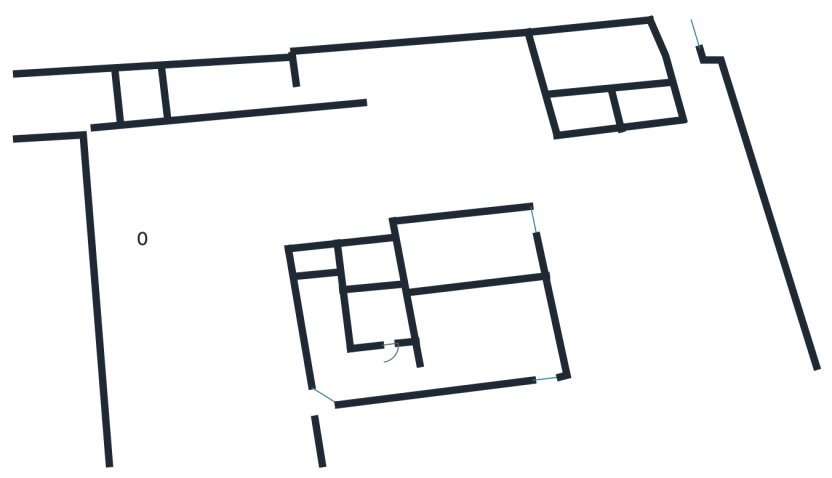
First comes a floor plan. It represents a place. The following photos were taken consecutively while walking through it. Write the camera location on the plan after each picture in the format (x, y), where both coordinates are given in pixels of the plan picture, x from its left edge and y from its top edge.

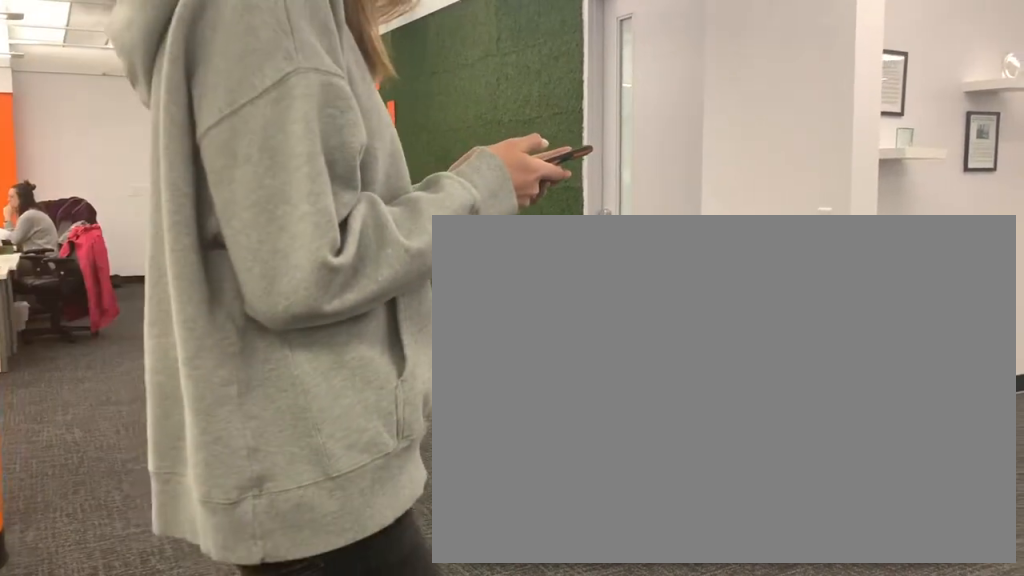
(694, 404)
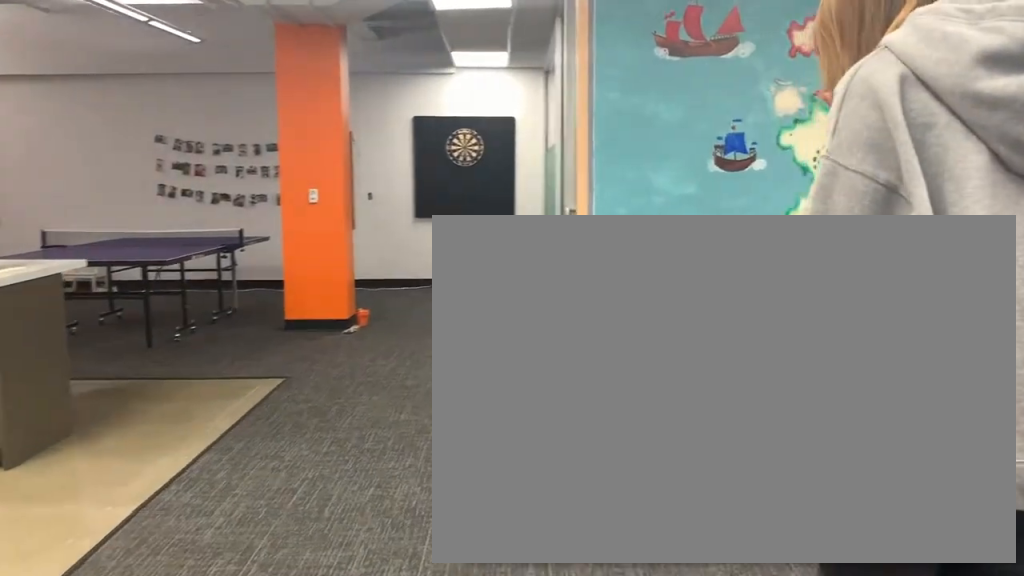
(544, 148)
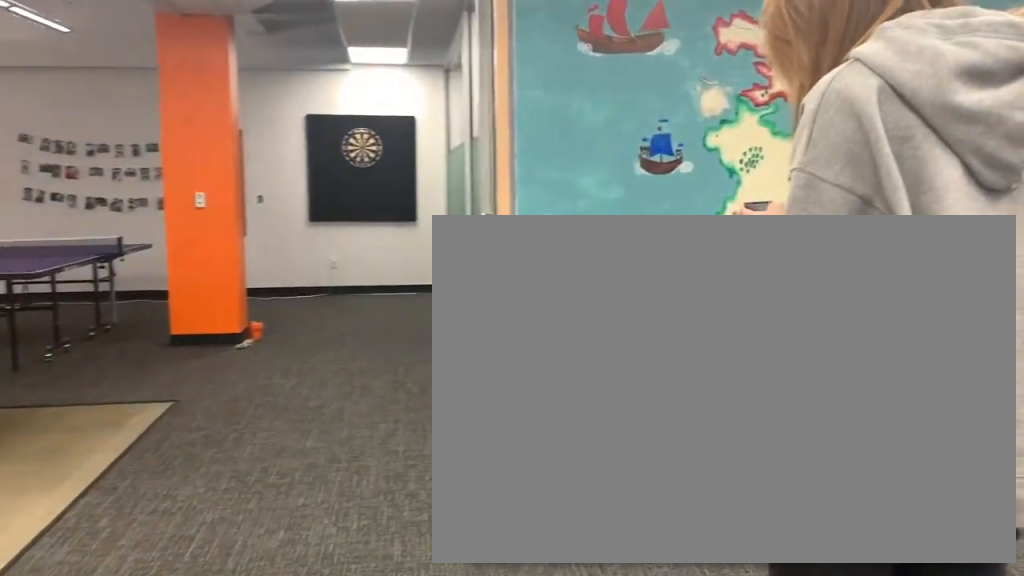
(542, 147)
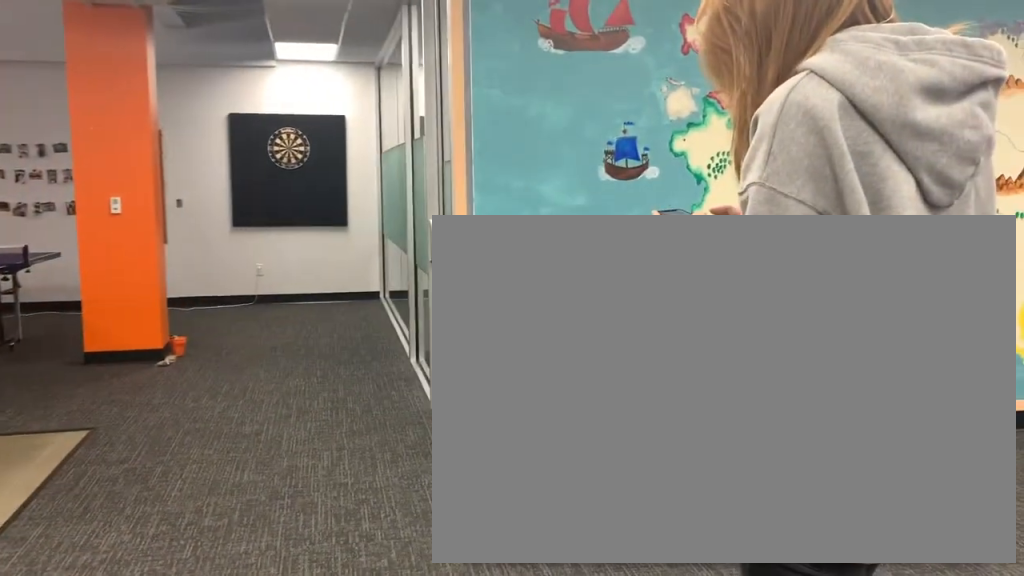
(533, 144)
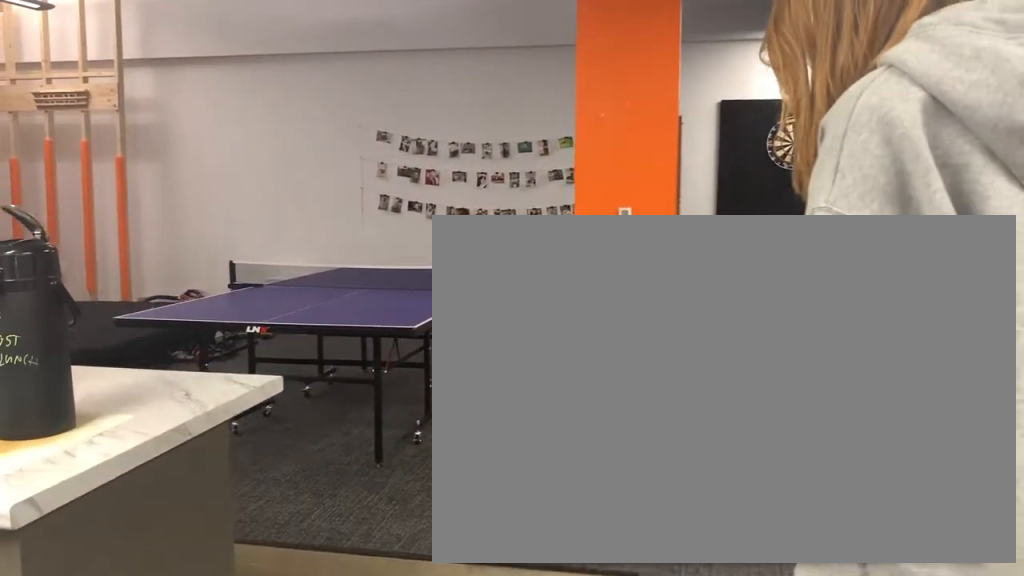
(521, 143)
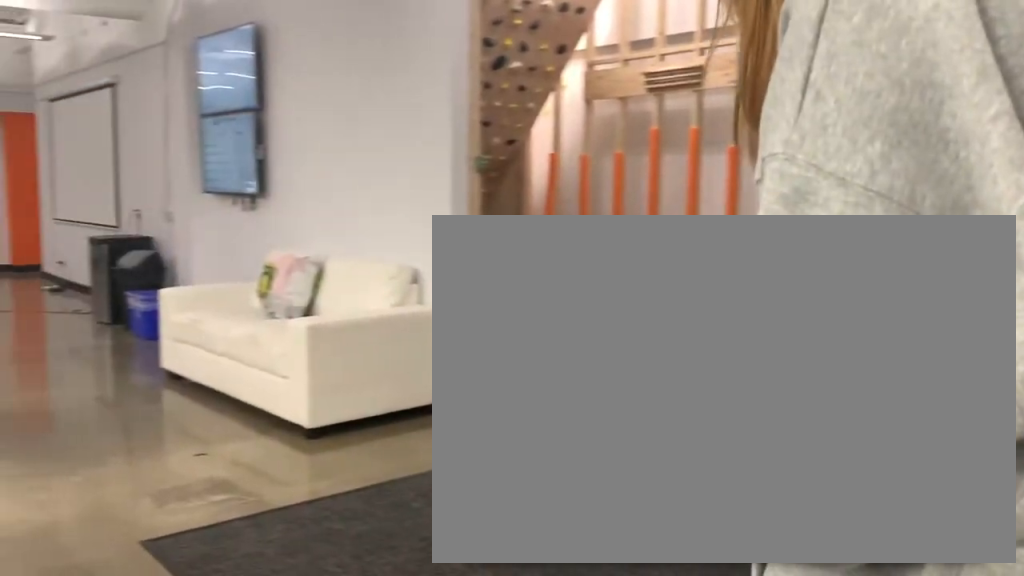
(517, 138)
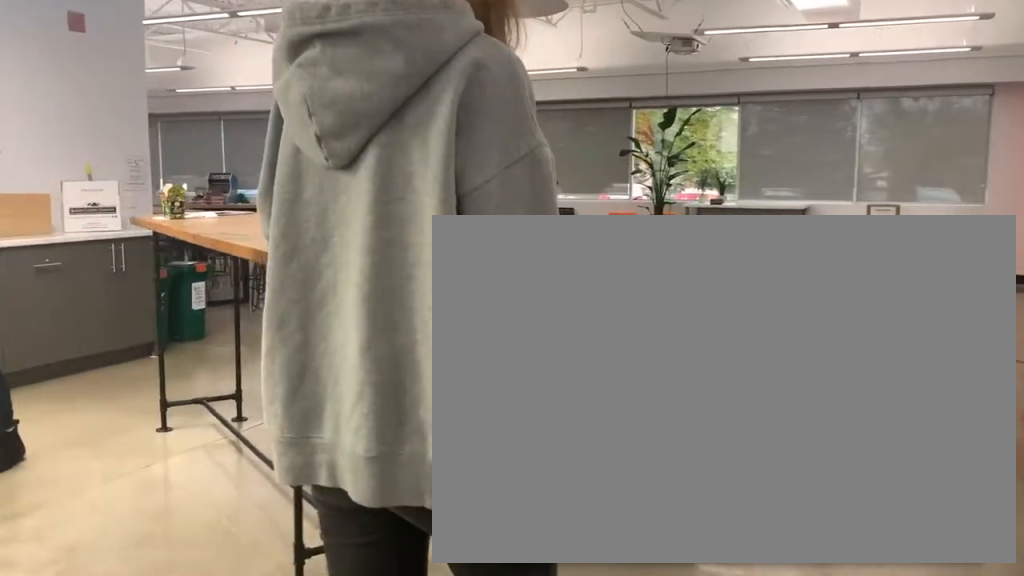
(408, 134)
